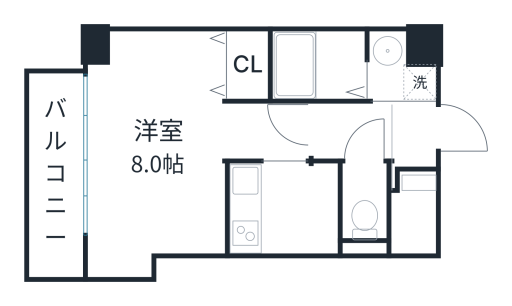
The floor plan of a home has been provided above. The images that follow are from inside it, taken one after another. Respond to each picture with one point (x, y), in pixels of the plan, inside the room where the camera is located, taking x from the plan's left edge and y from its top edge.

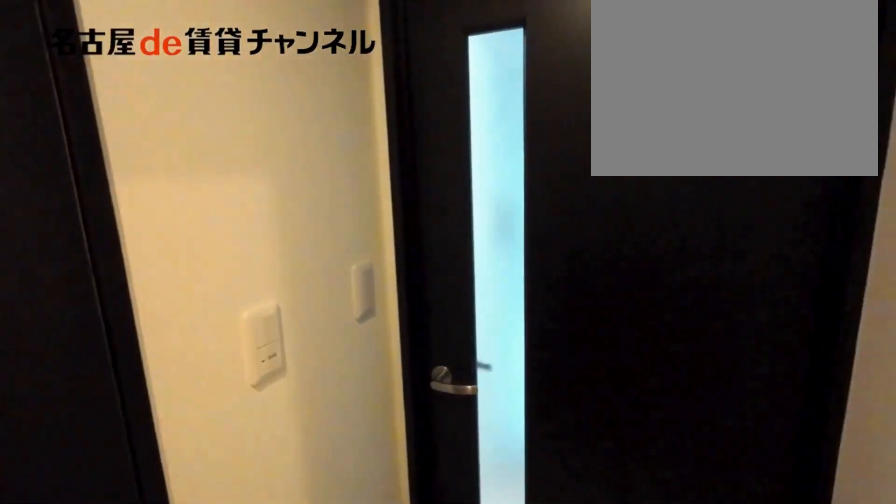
(352, 131)
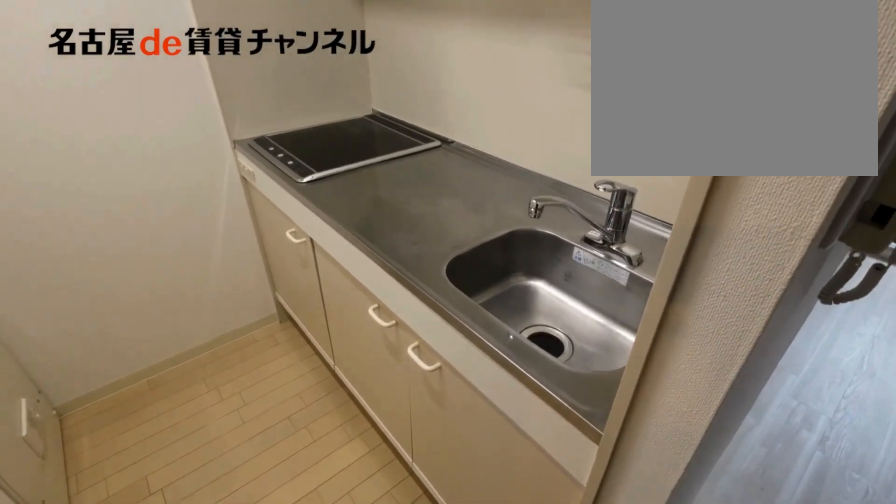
(283, 208)
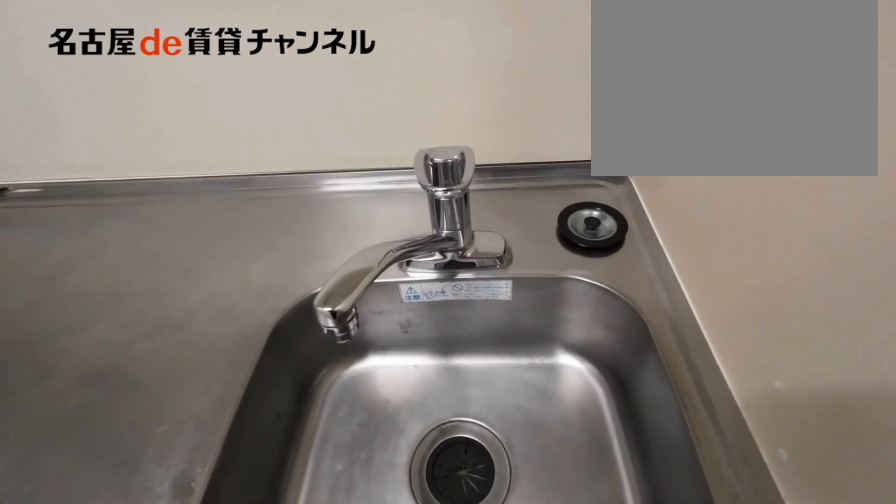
(283, 208)
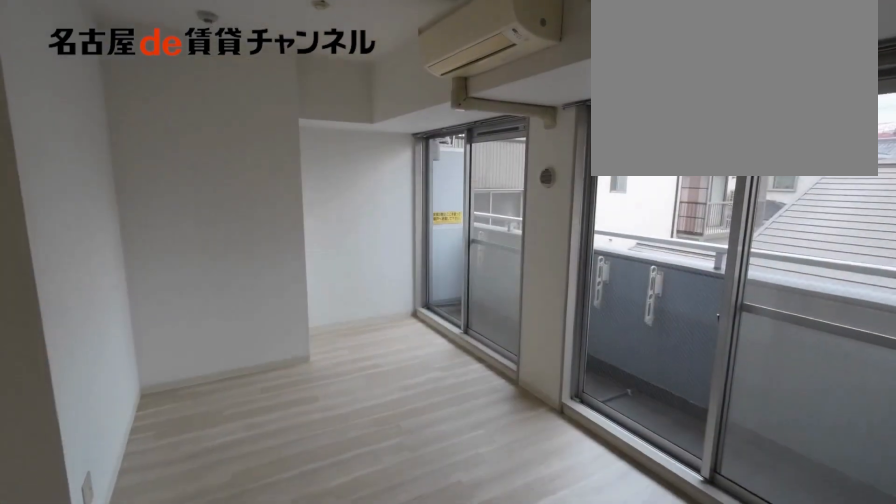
(169, 147)
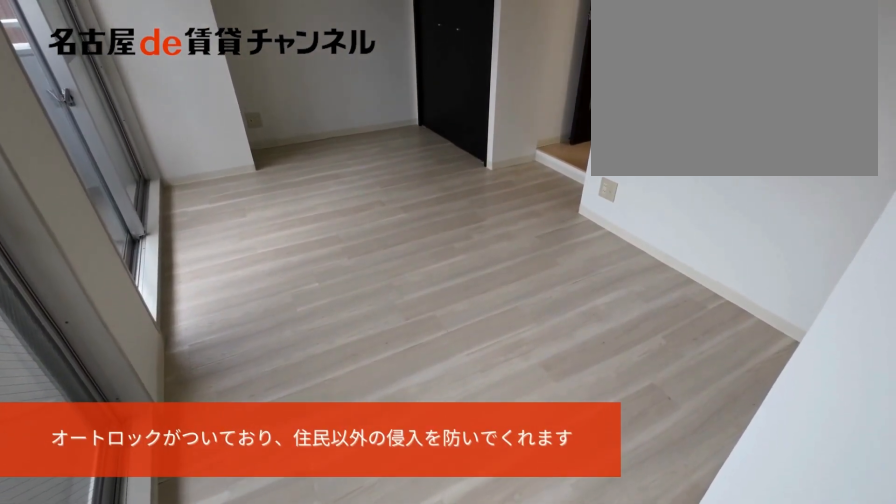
(169, 147)
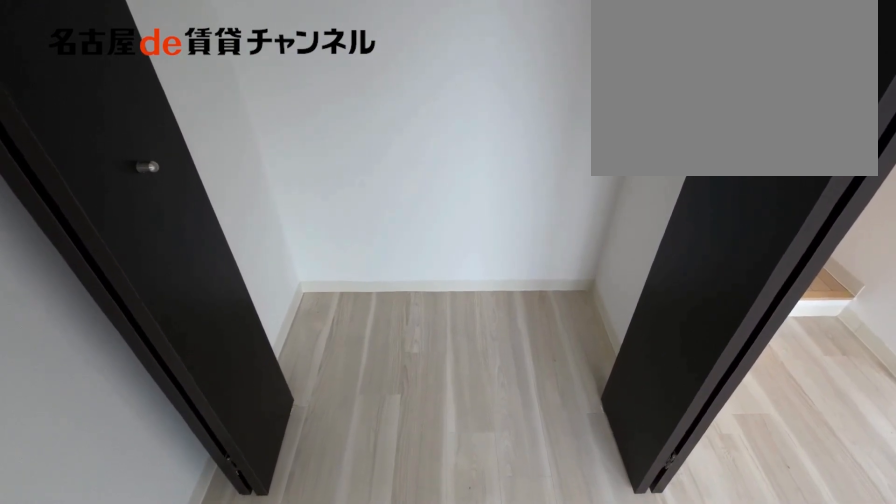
(247, 64)
